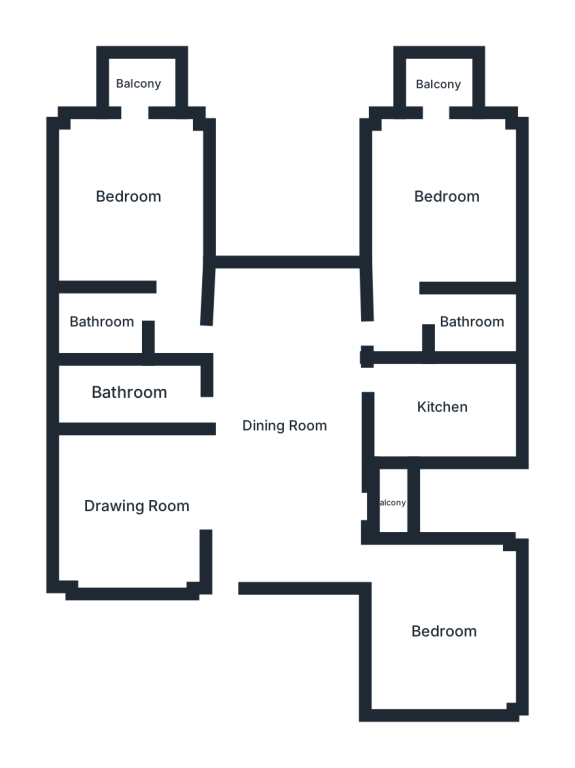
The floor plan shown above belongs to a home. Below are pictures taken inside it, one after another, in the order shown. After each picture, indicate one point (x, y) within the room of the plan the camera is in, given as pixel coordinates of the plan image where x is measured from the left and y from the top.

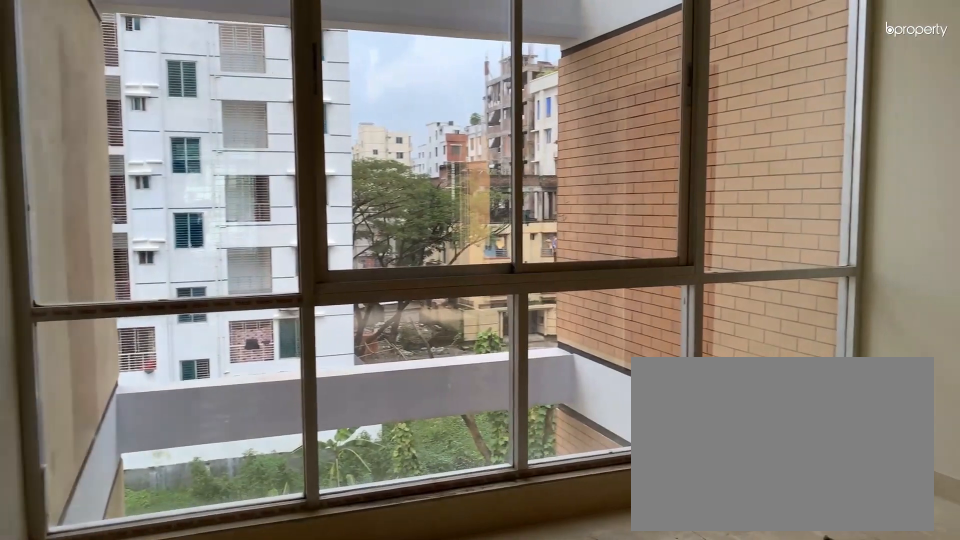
(281, 423)
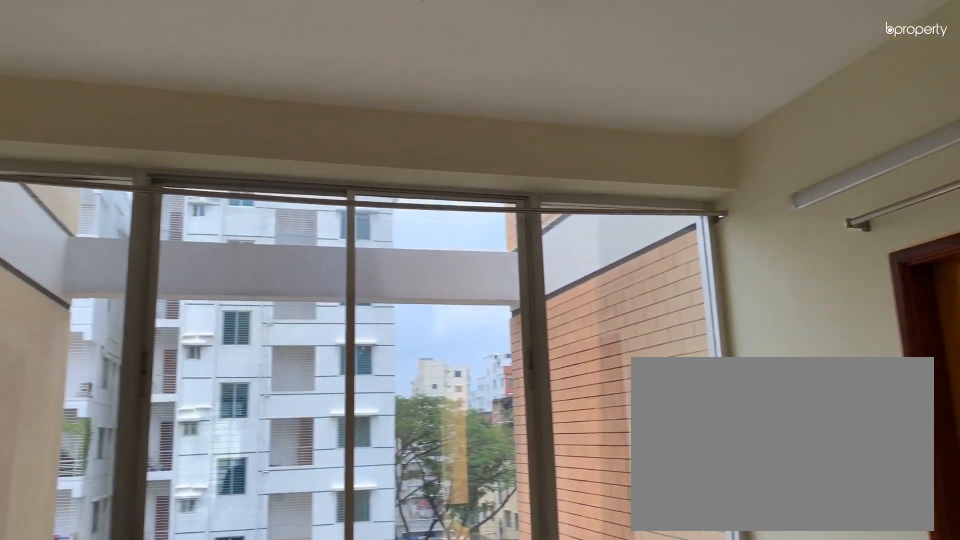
(281, 423)
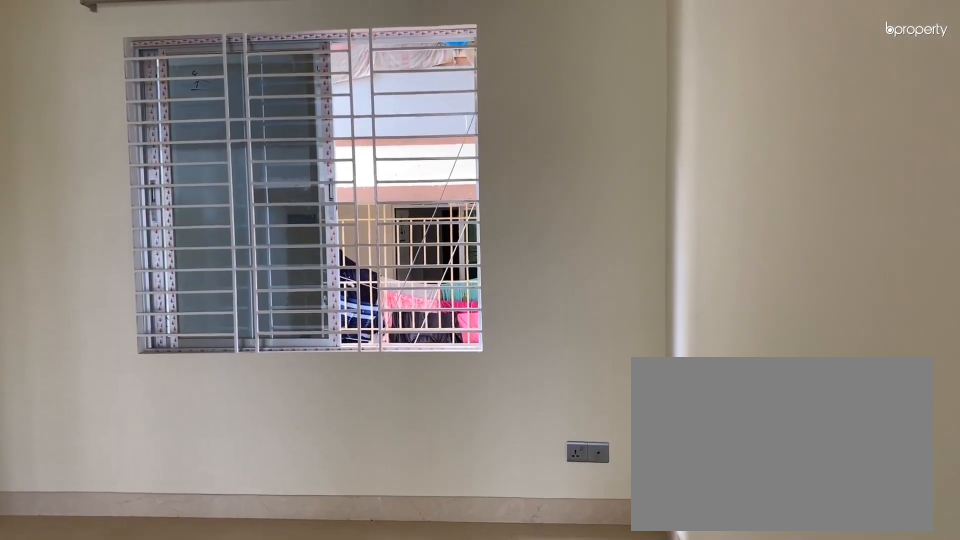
(138, 507)
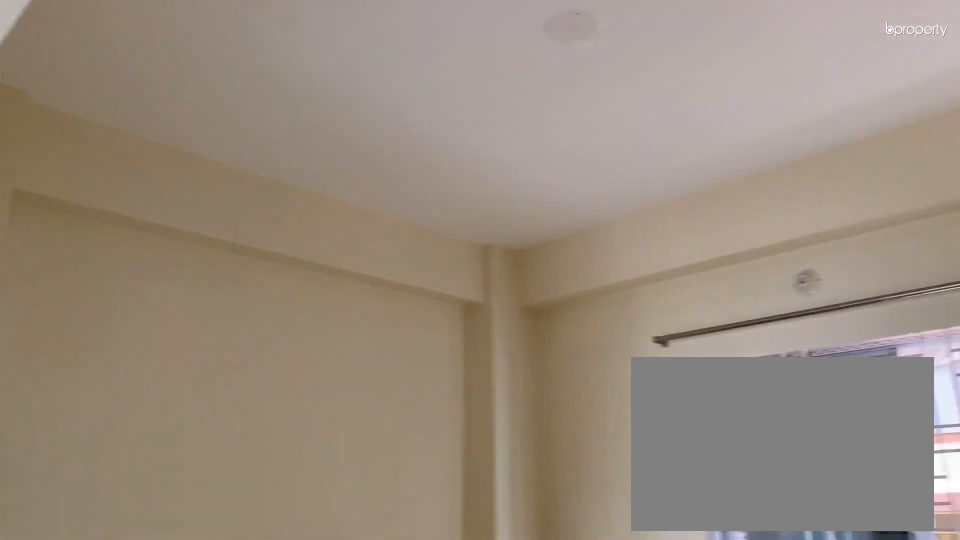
(138, 507)
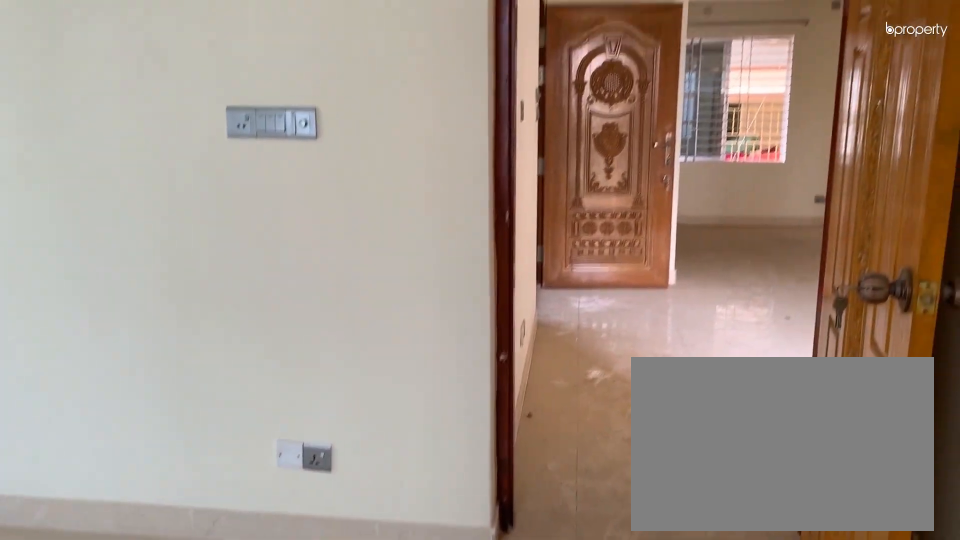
(444, 628)
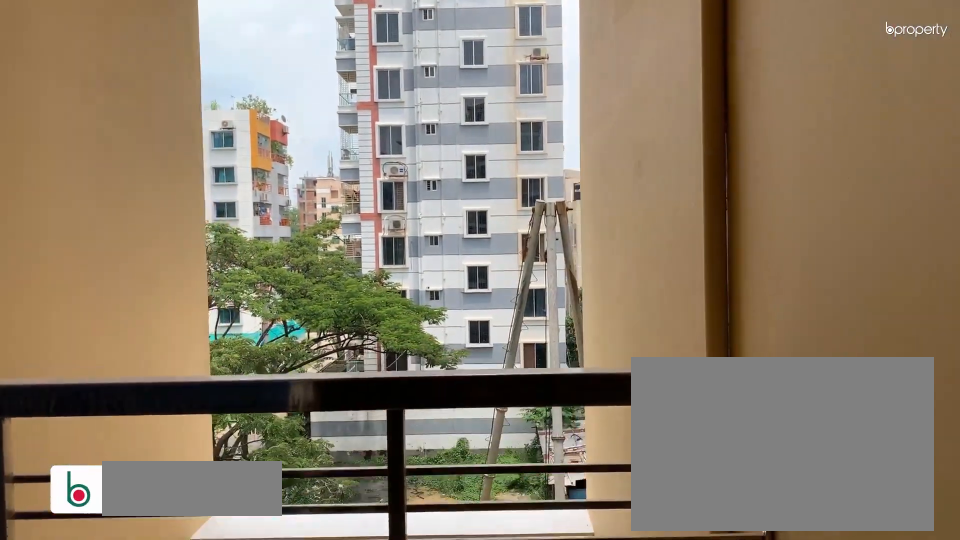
(387, 504)
